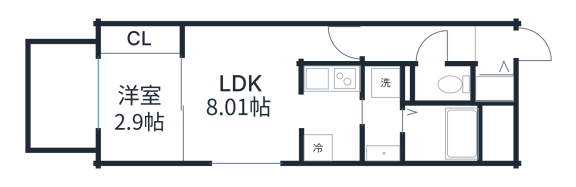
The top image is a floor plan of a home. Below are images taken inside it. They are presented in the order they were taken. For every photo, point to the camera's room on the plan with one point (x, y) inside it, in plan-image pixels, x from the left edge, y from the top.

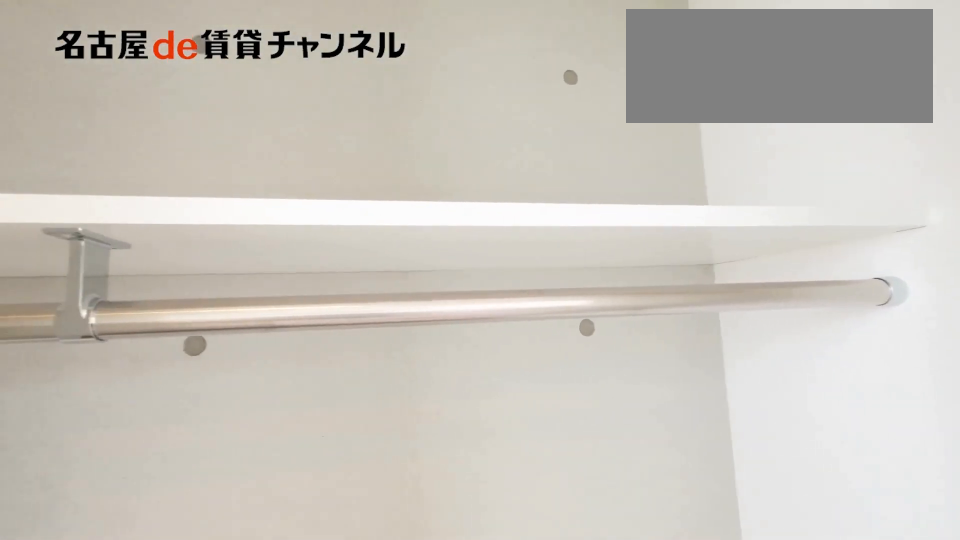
(139, 40)
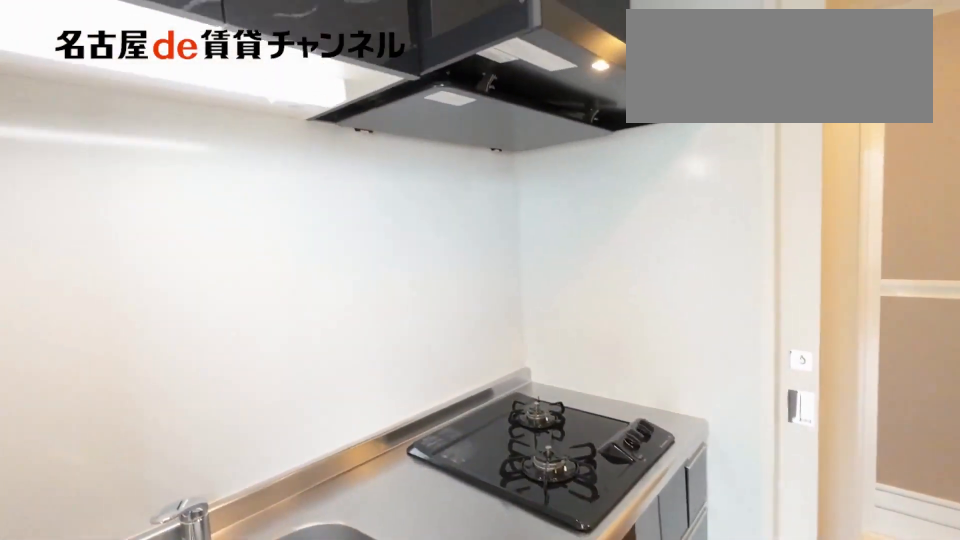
(331, 114)
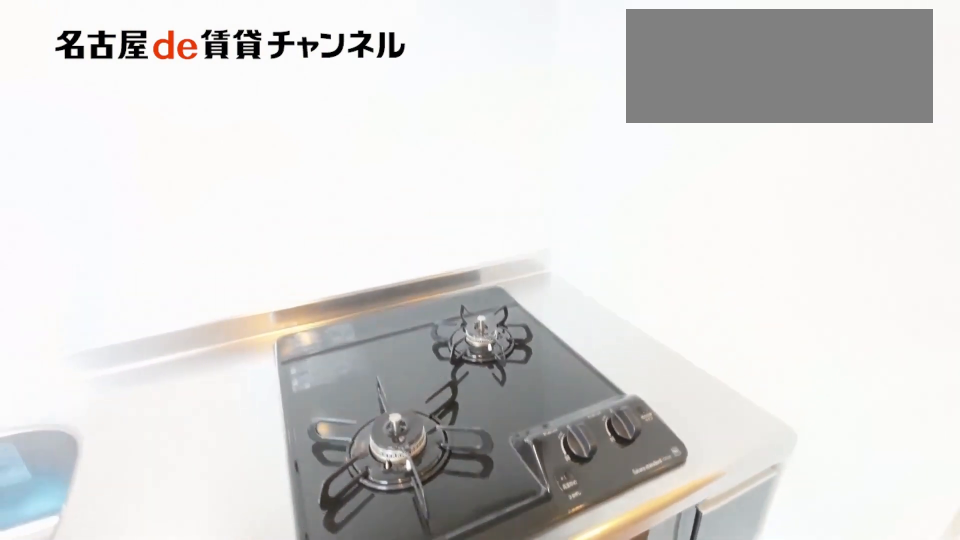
(331, 114)
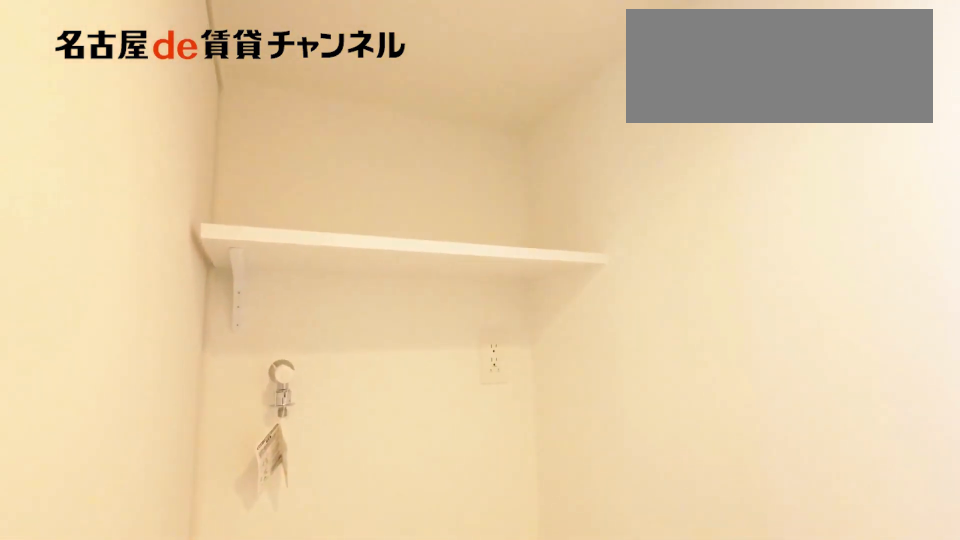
(381, 84)
